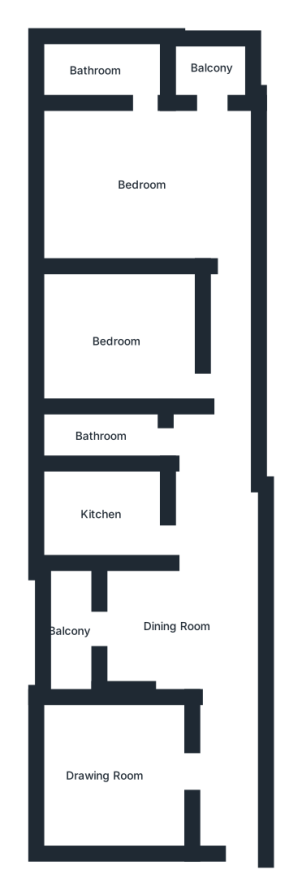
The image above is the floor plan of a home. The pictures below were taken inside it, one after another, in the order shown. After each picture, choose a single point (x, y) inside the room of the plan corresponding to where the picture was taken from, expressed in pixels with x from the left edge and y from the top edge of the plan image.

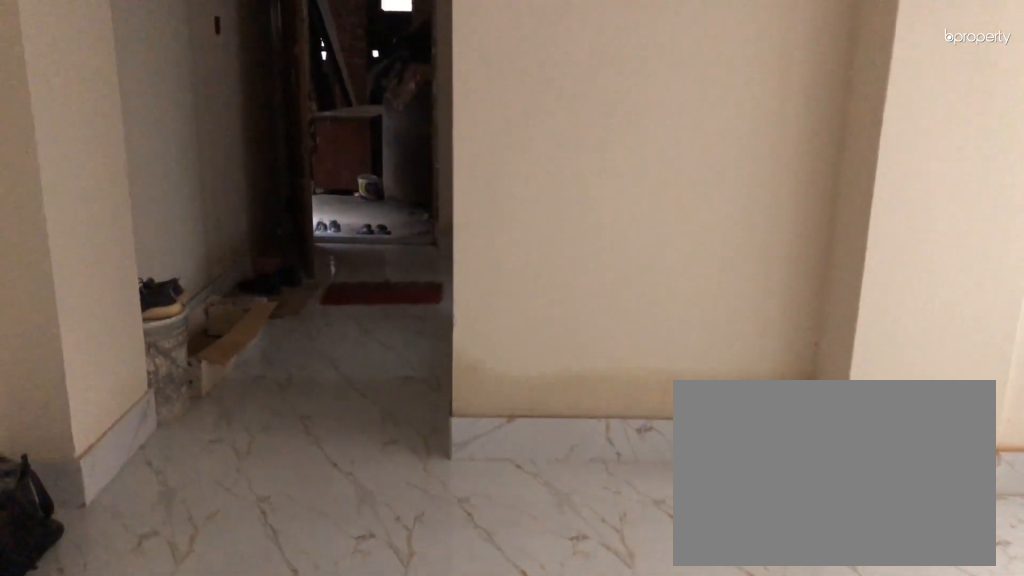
(176, 627)
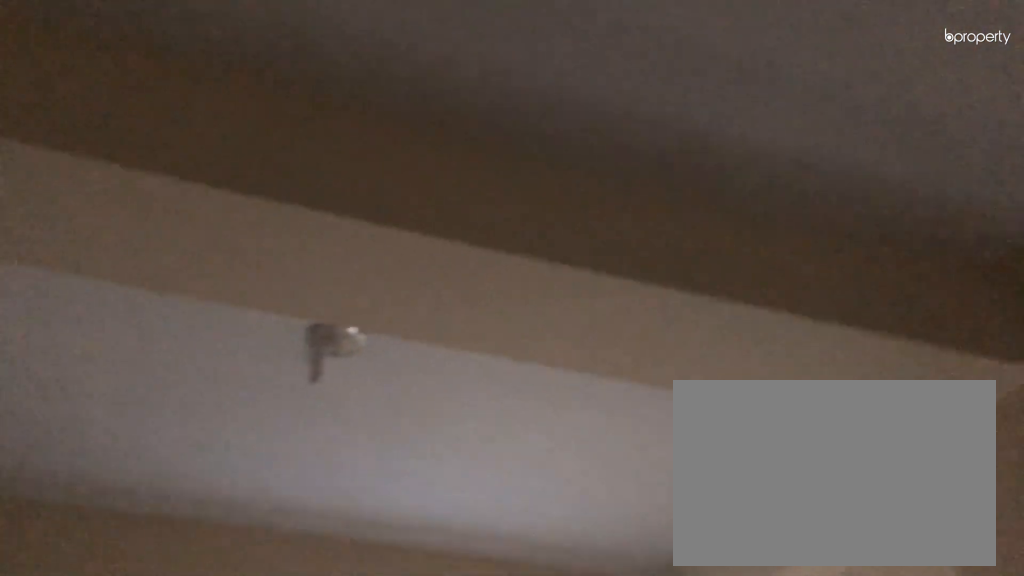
(105, 779)
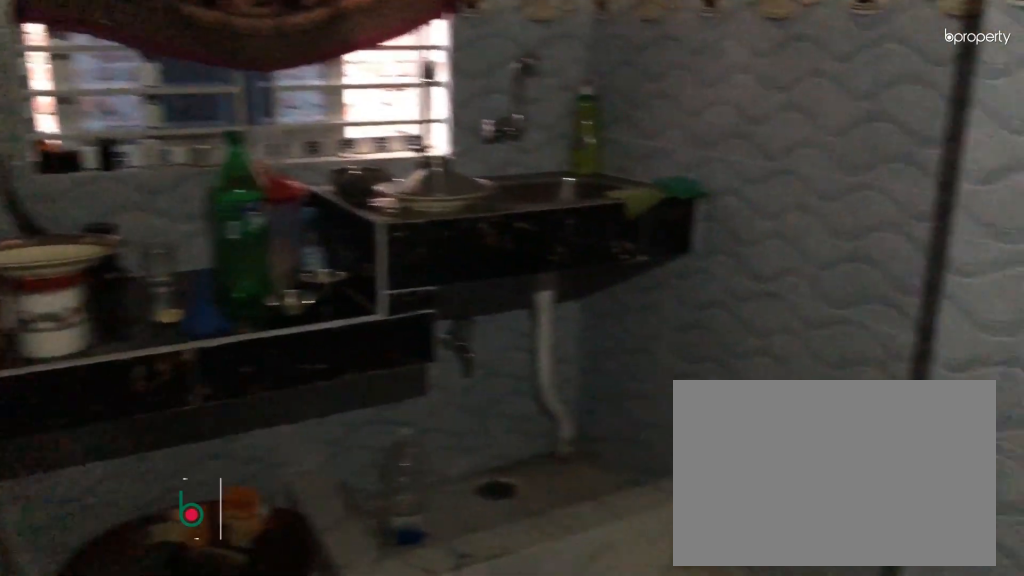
(108, 513)
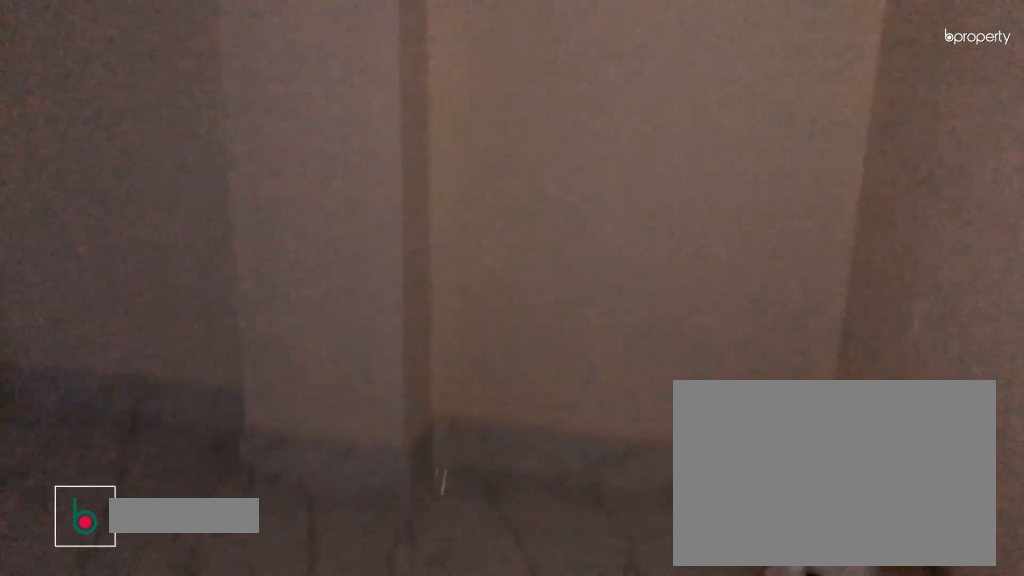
(118, 337)
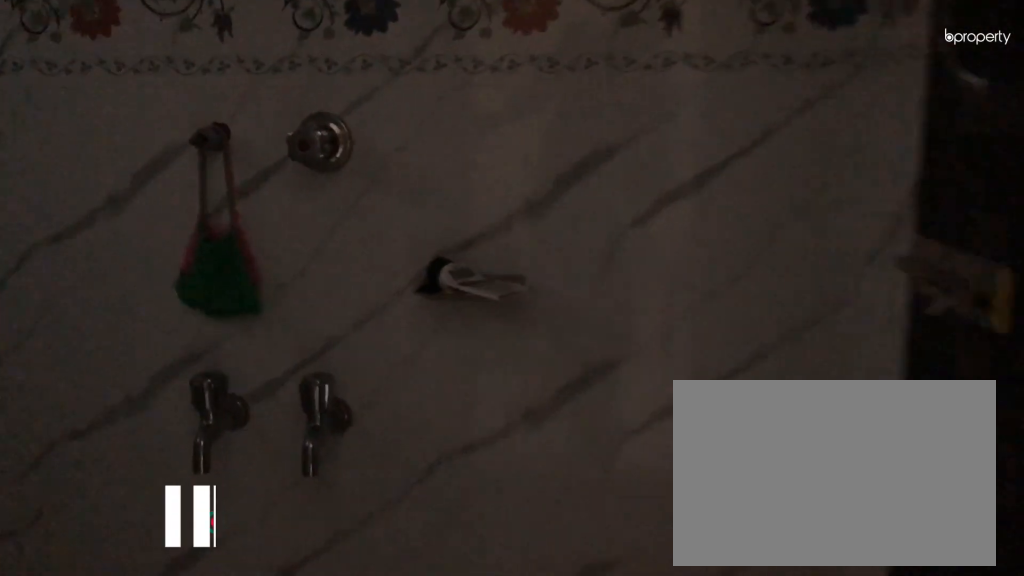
(99, 68)
